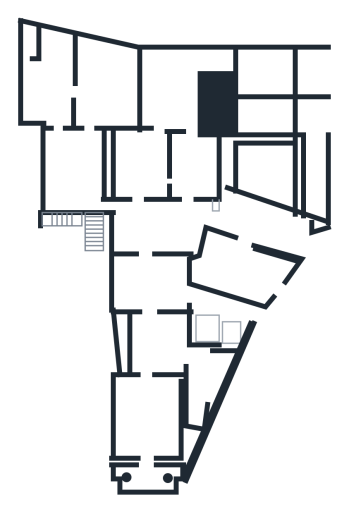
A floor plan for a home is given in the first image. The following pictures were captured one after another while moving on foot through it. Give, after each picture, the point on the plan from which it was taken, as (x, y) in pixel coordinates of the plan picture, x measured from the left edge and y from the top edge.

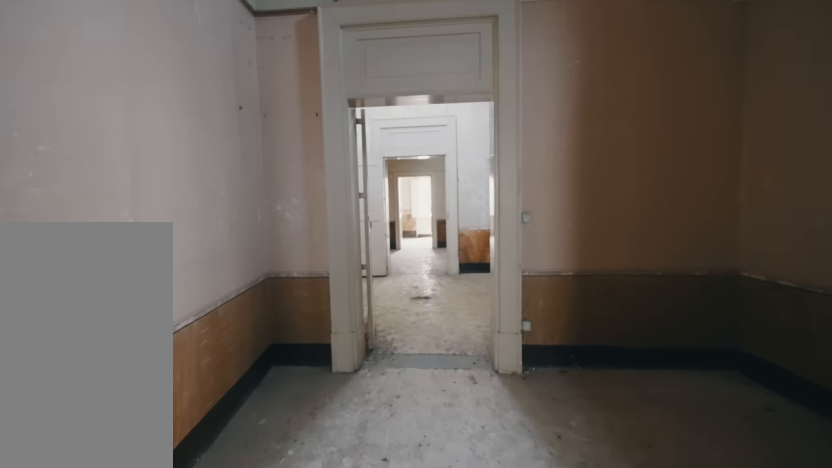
(149, 325)
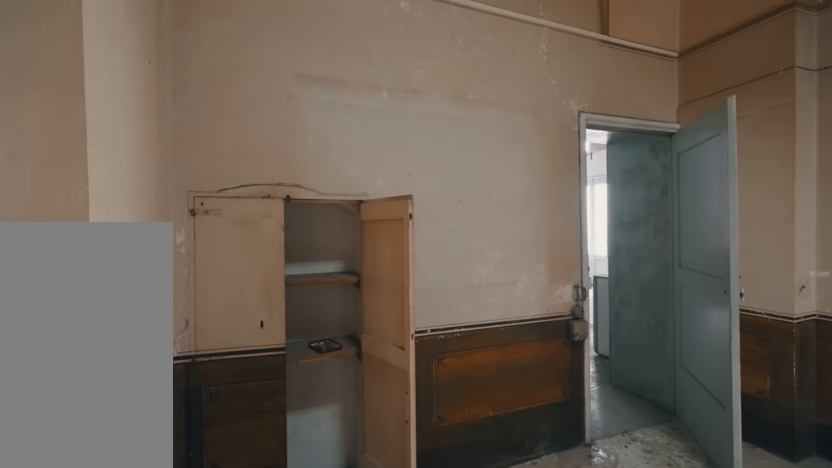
(158, 231)
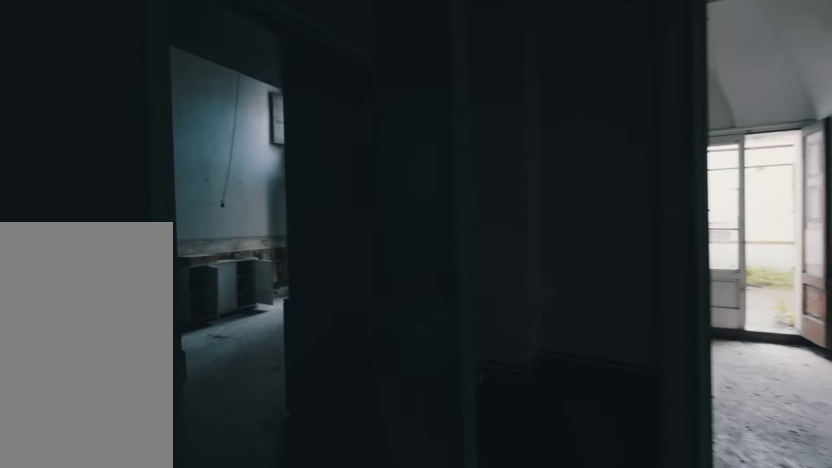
(158, 231)
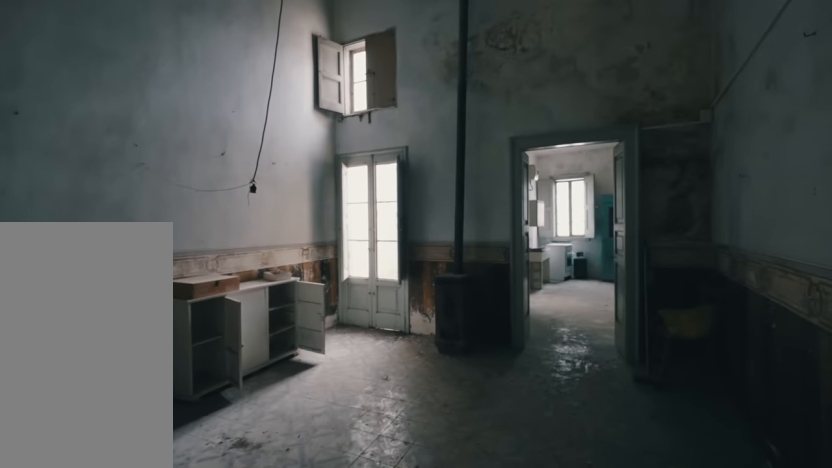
(75, 174)
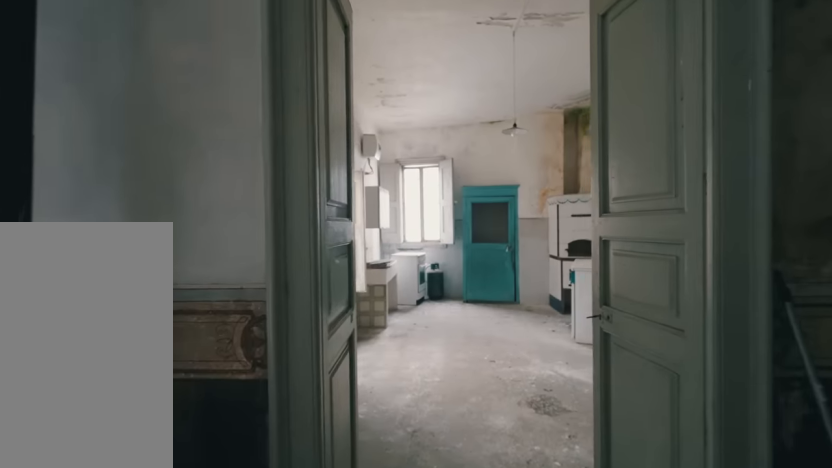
(76, 167)
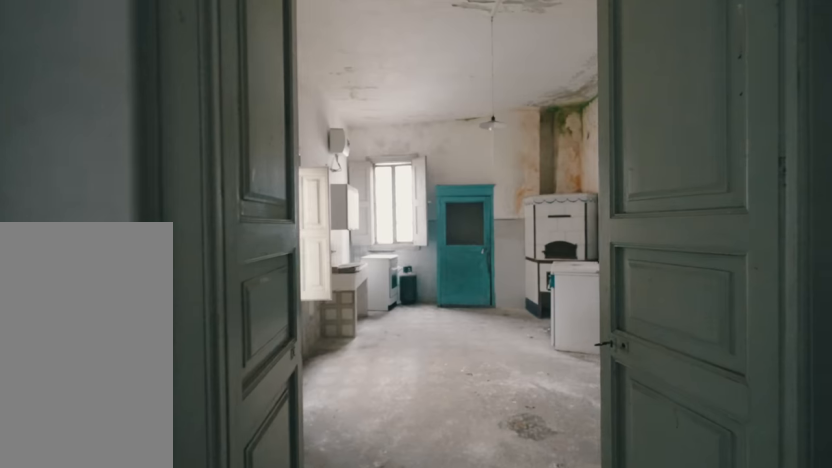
(80, 153)
